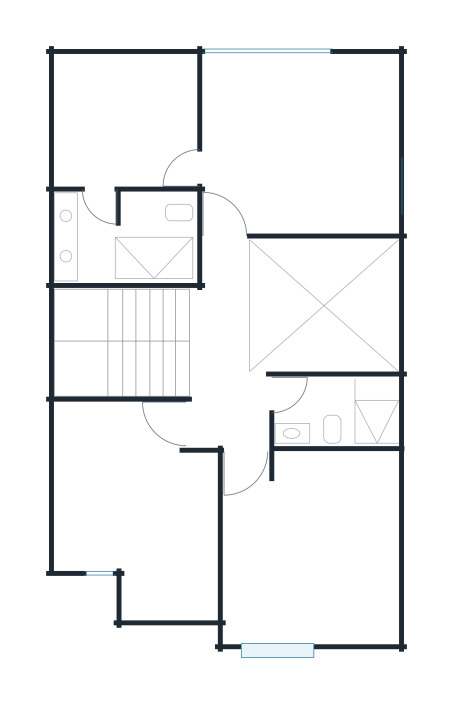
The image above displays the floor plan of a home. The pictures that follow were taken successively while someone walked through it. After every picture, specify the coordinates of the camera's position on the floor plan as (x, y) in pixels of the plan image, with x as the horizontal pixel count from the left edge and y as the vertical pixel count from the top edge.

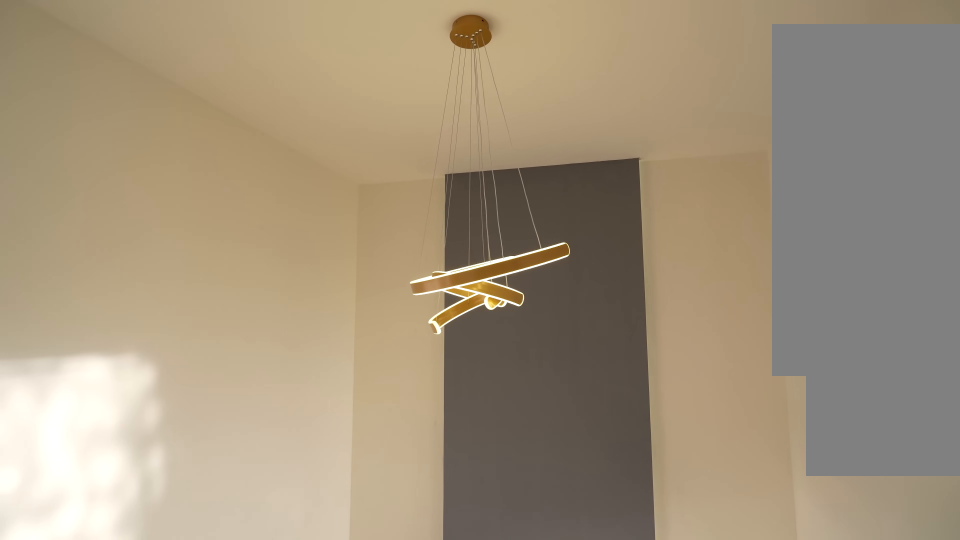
(226, 312)
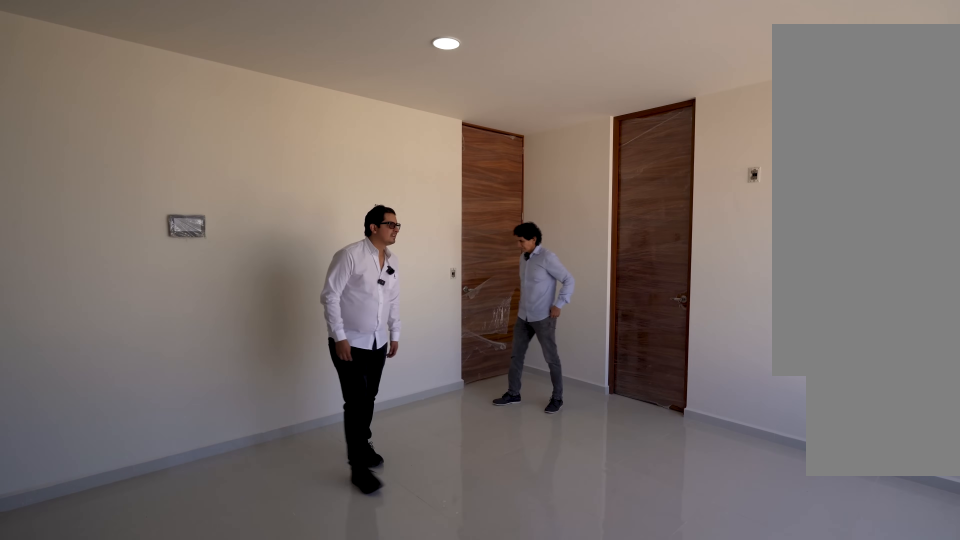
(363, 142)
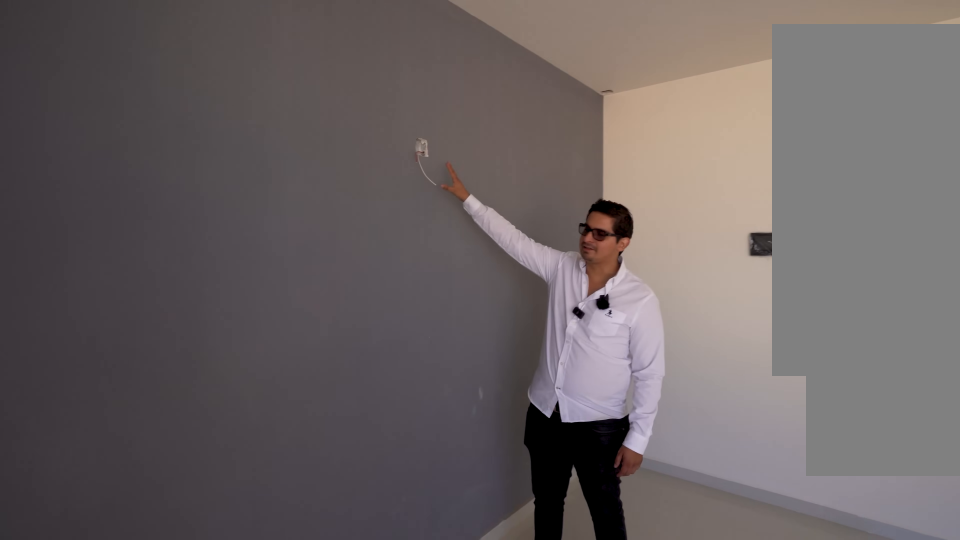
(252, 143)
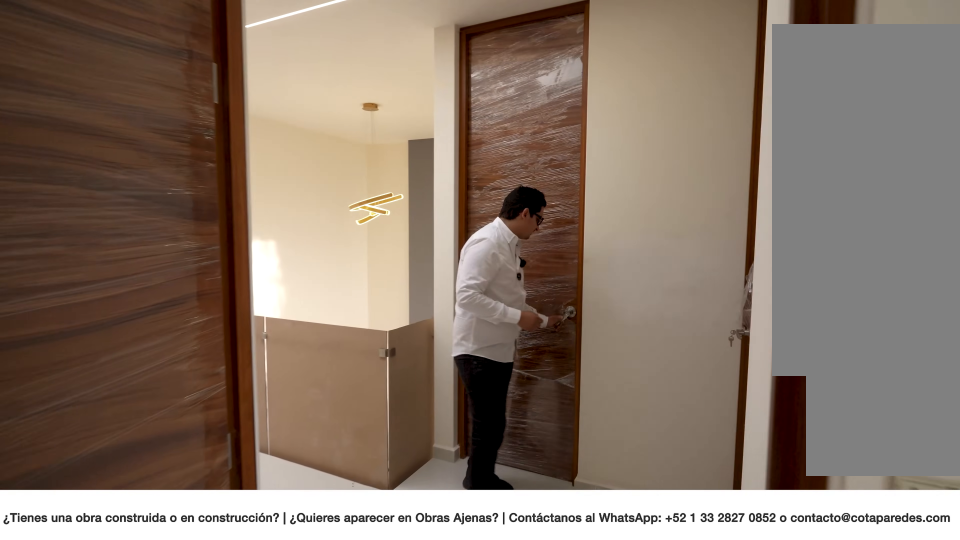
(202, 422)
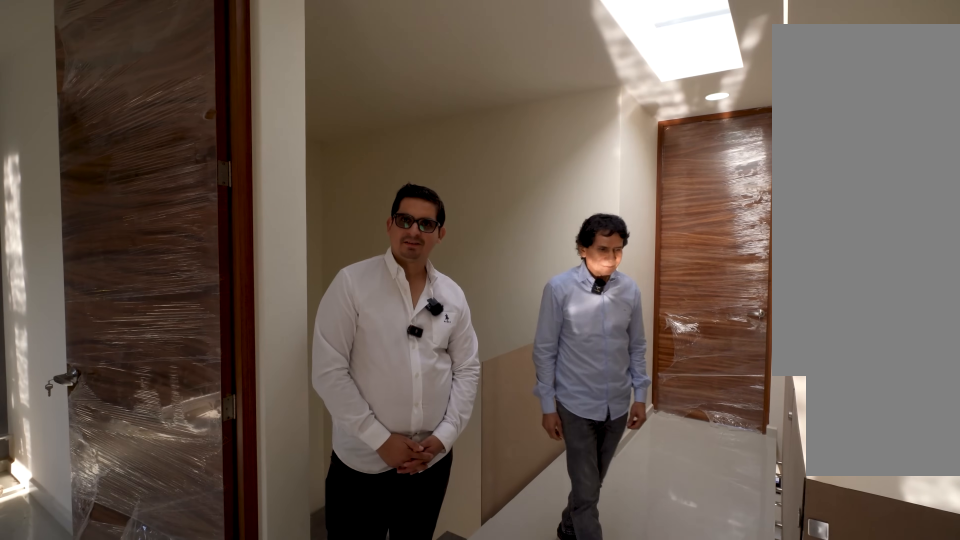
(246, 464)
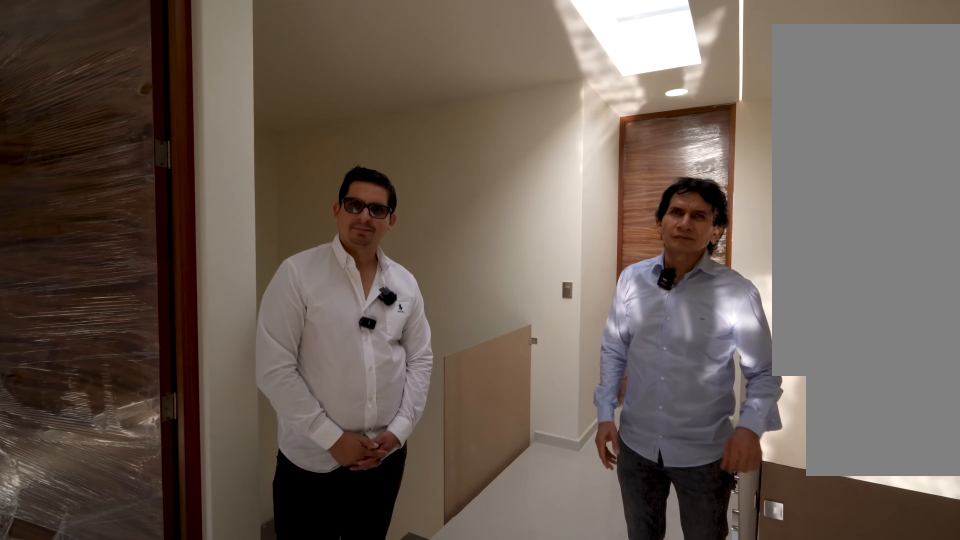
(245, 464)
